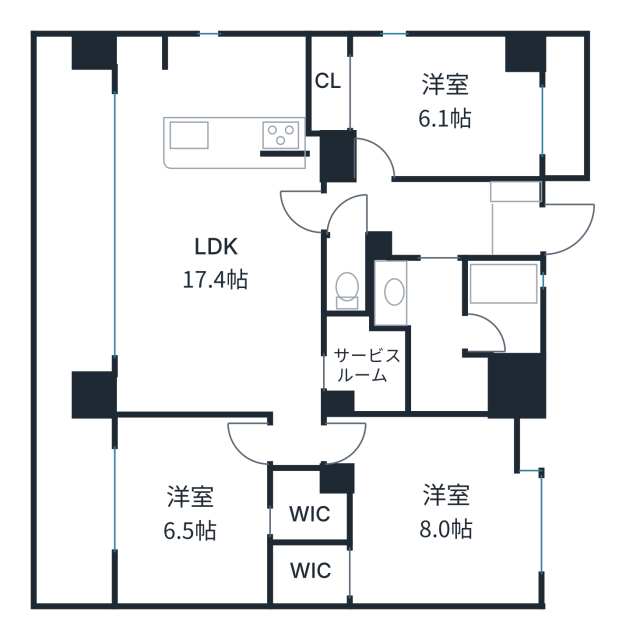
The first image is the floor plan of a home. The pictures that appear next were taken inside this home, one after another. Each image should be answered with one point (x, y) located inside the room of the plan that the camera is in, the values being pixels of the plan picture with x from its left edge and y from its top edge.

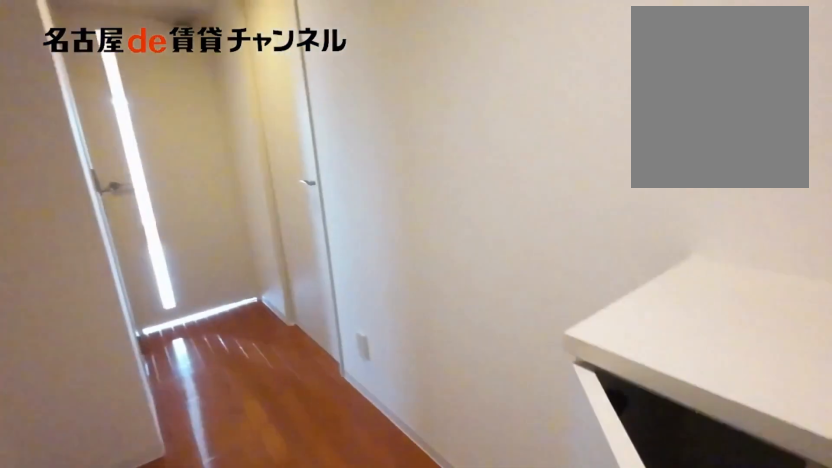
(513, 220)
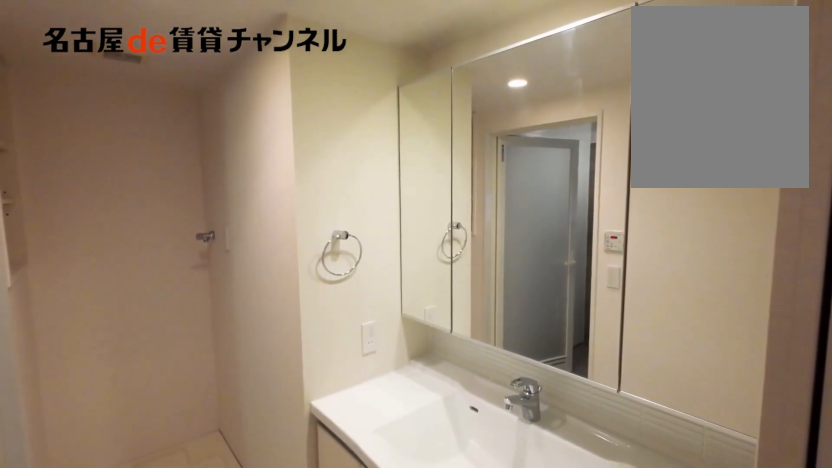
(432, 332)
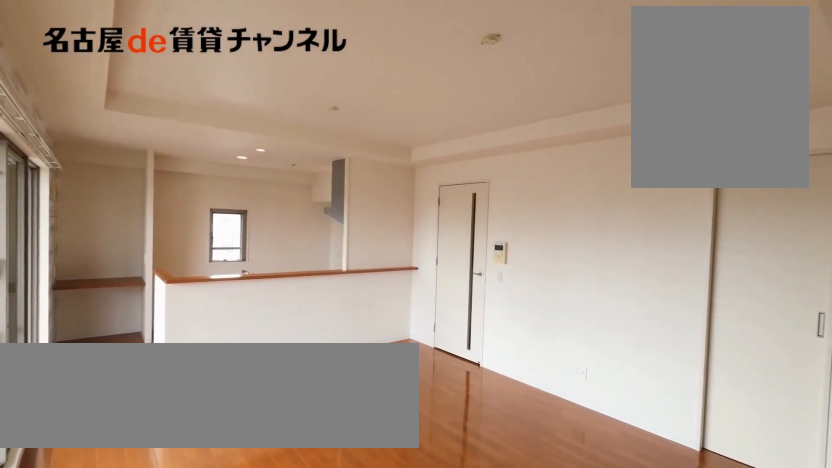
(215, 224)
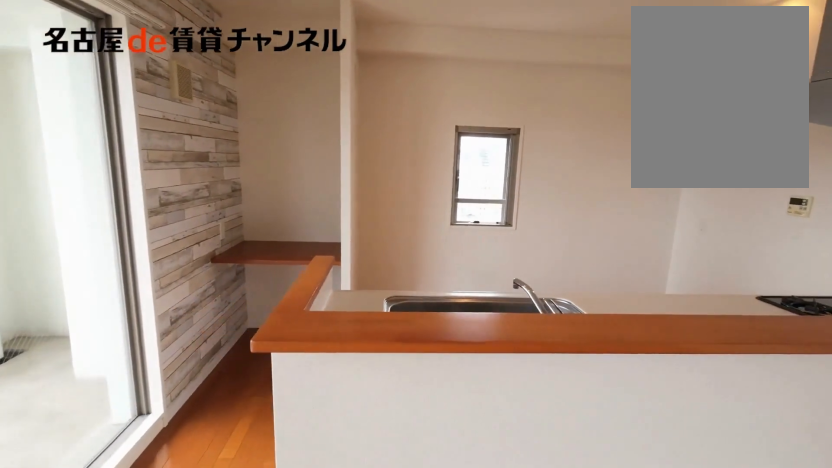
(215, 224)
